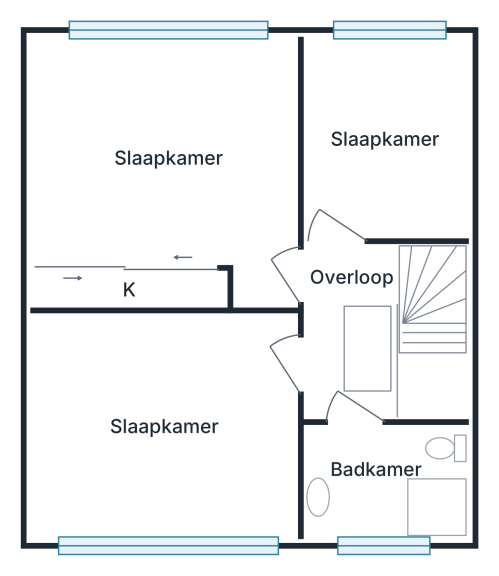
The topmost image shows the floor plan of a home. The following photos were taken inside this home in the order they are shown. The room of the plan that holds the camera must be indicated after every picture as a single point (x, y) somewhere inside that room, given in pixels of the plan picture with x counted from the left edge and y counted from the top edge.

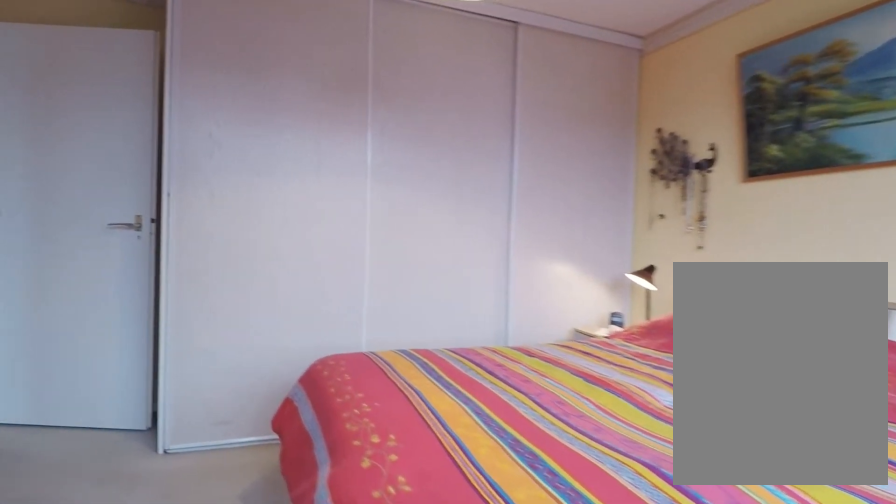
(162, 164)
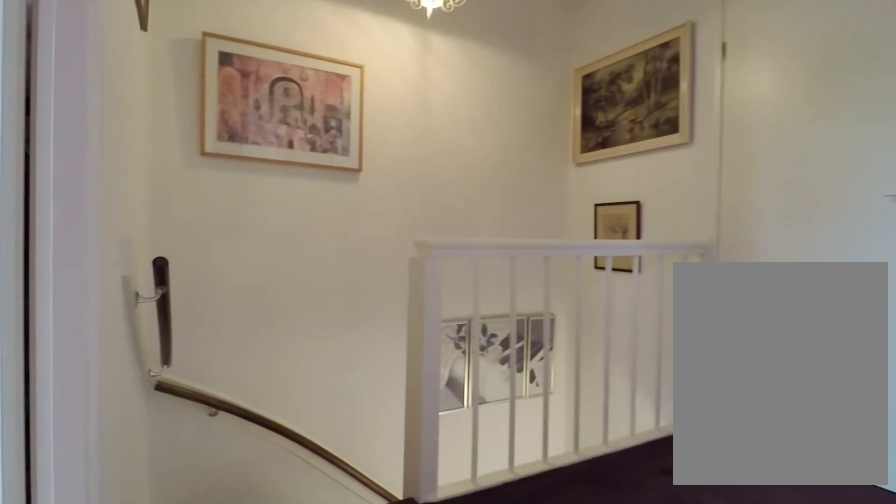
(346, 325)
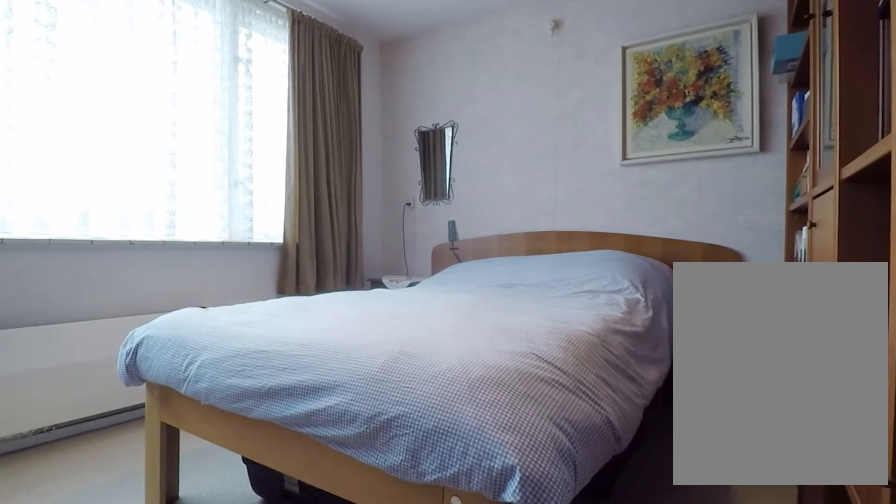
(165, 424)
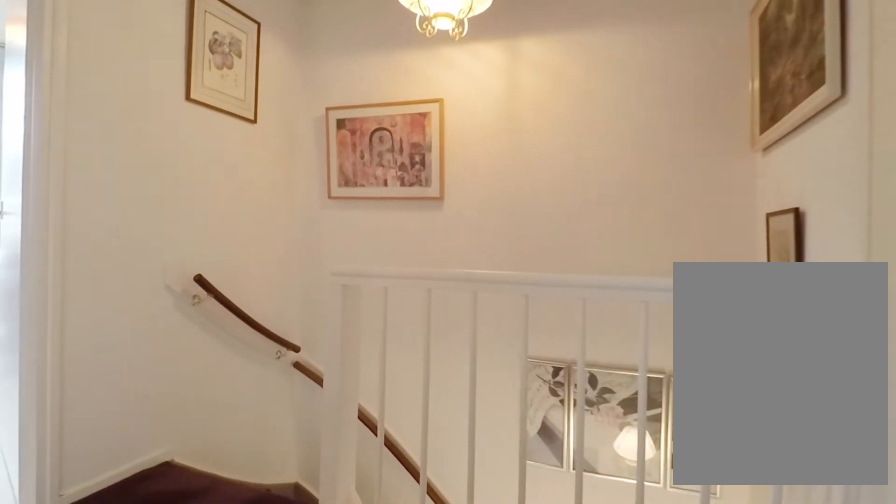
(346, 325)
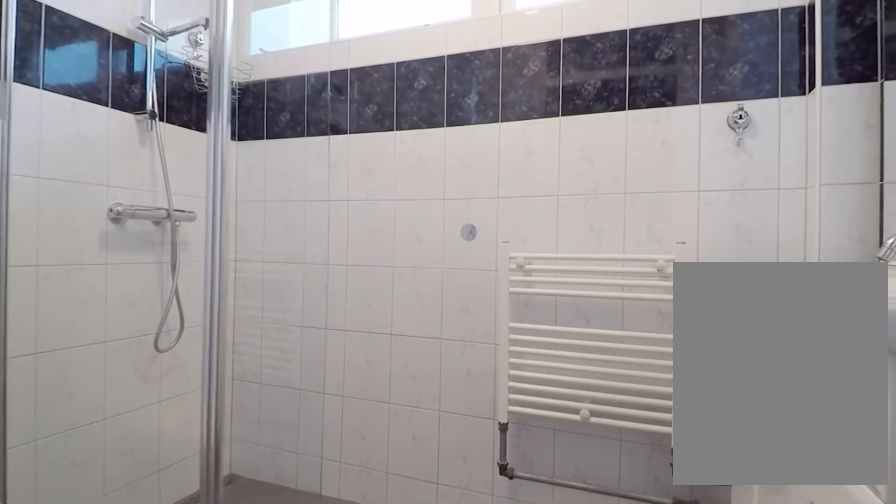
(384, 481)
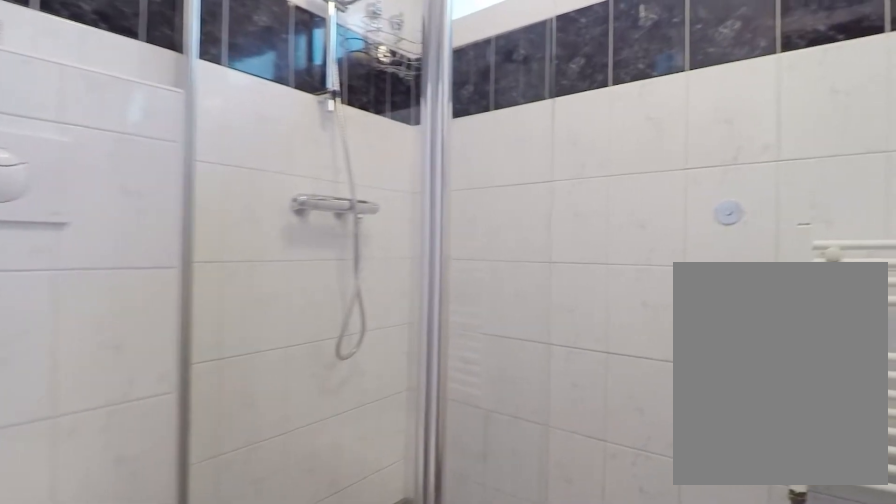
(384, 481)
